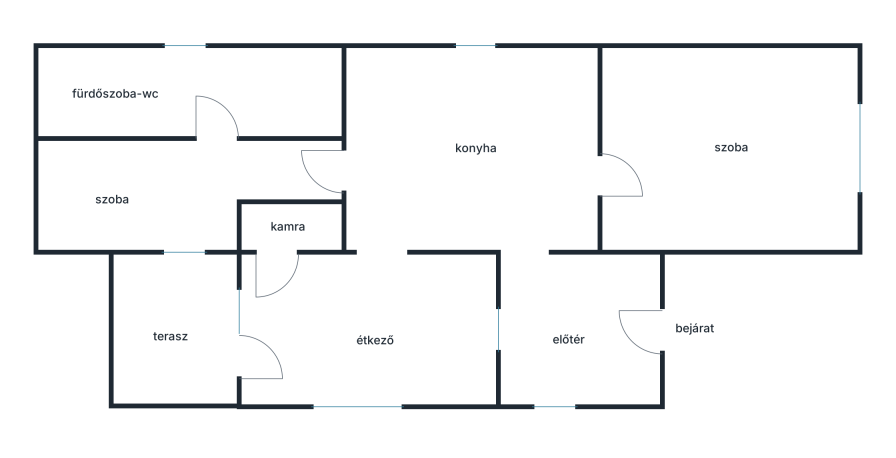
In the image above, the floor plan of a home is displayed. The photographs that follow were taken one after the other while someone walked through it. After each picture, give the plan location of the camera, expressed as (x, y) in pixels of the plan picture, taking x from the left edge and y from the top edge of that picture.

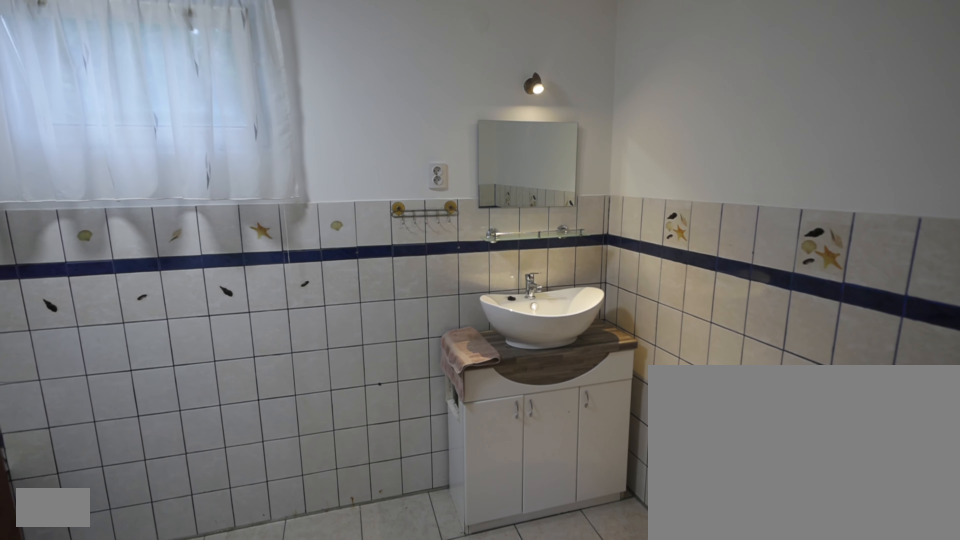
(239, 116)
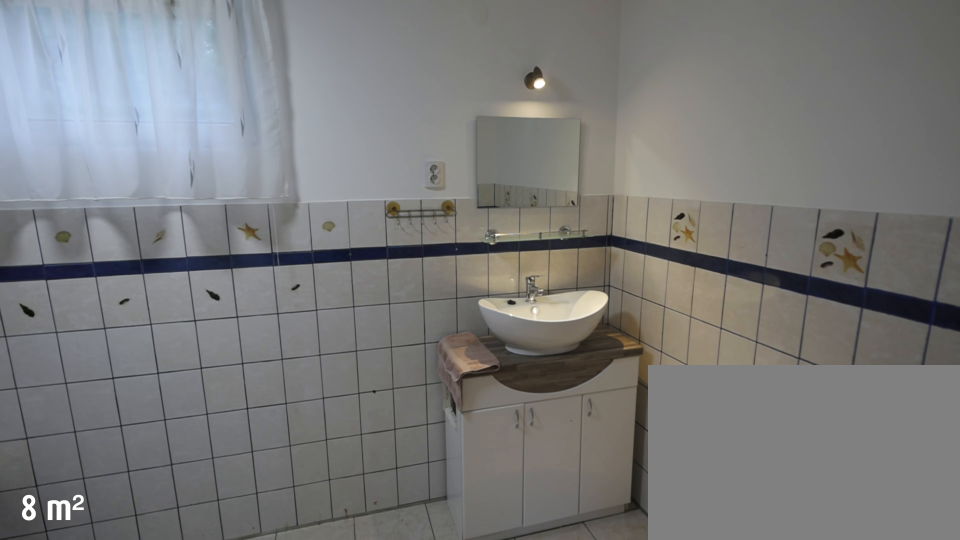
(248, 107)
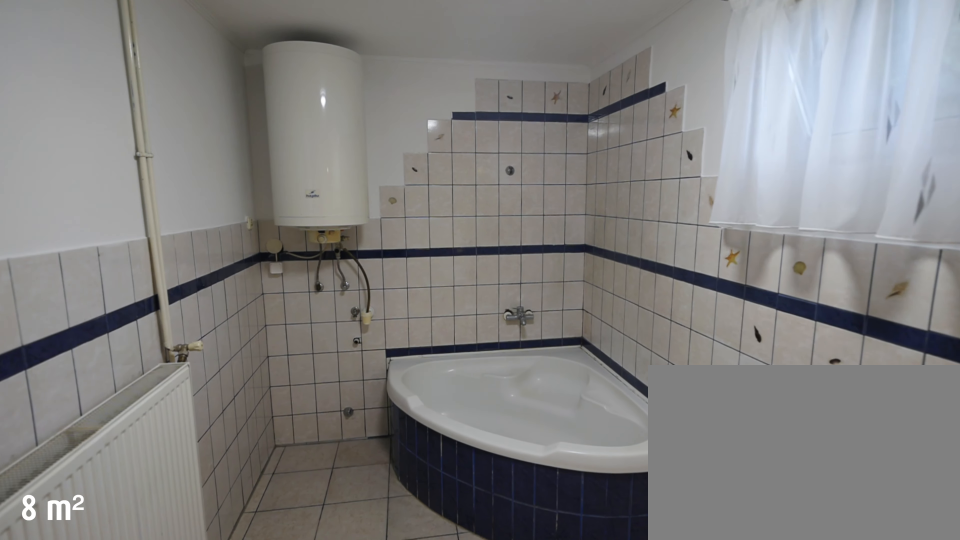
(191, 94)
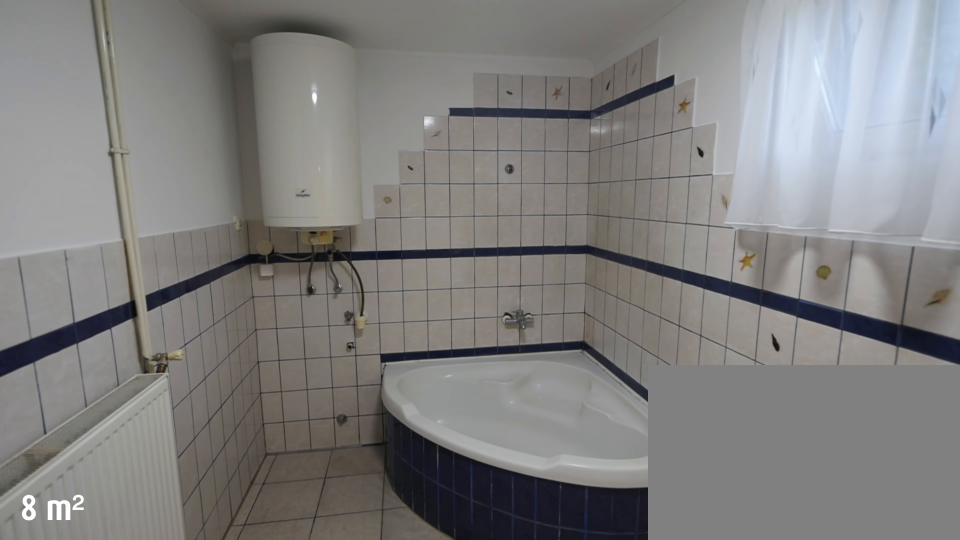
(182, 94)
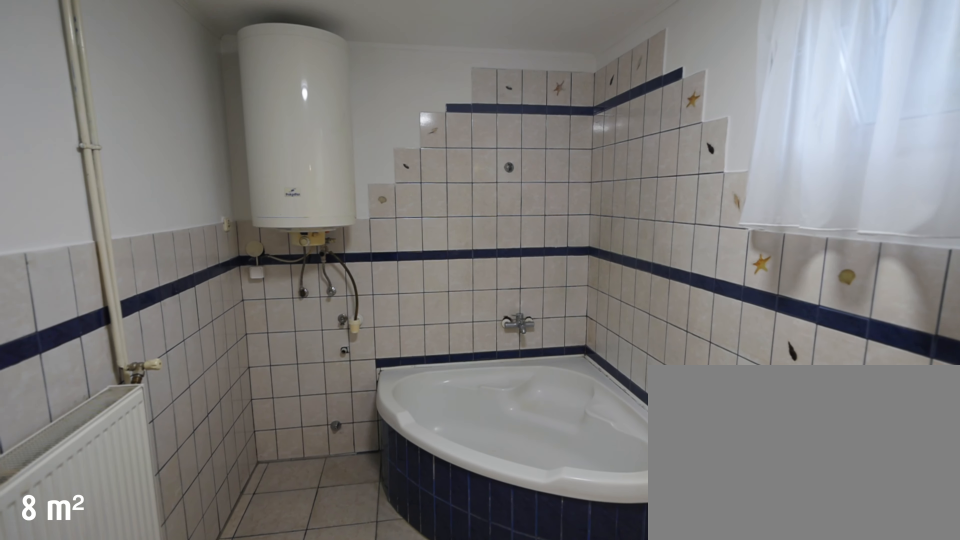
(172, 94)
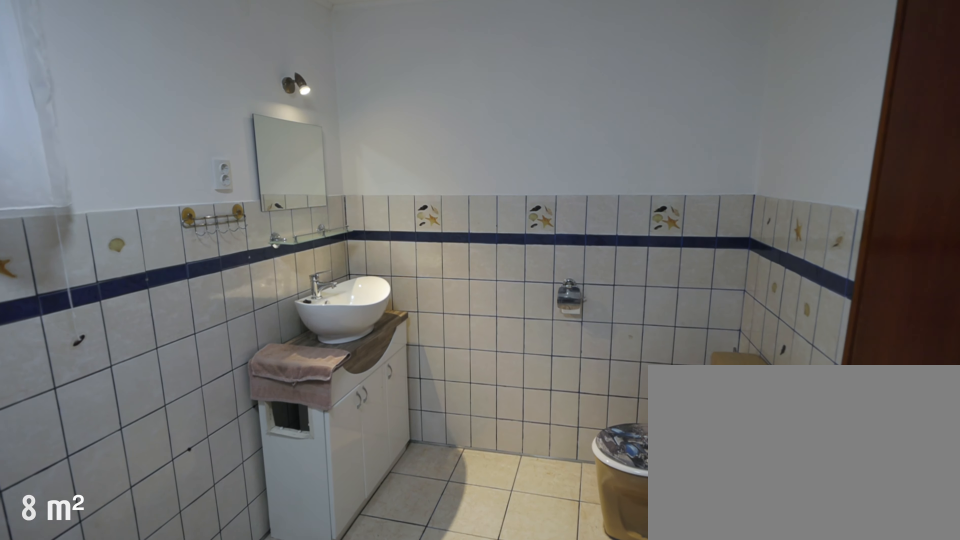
(201, 94)
